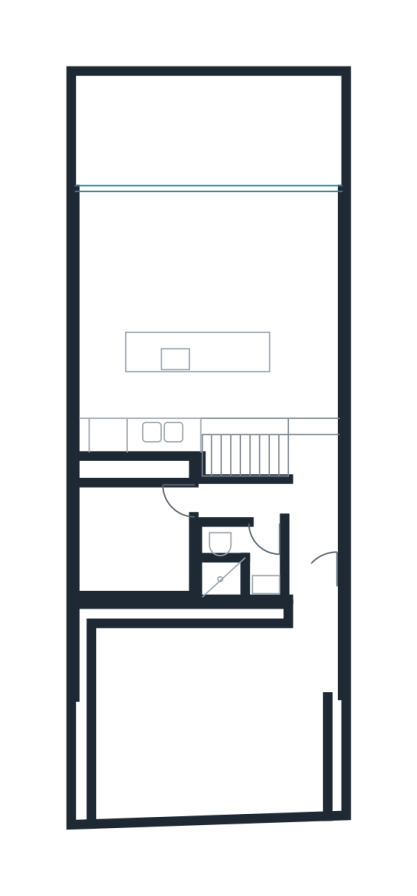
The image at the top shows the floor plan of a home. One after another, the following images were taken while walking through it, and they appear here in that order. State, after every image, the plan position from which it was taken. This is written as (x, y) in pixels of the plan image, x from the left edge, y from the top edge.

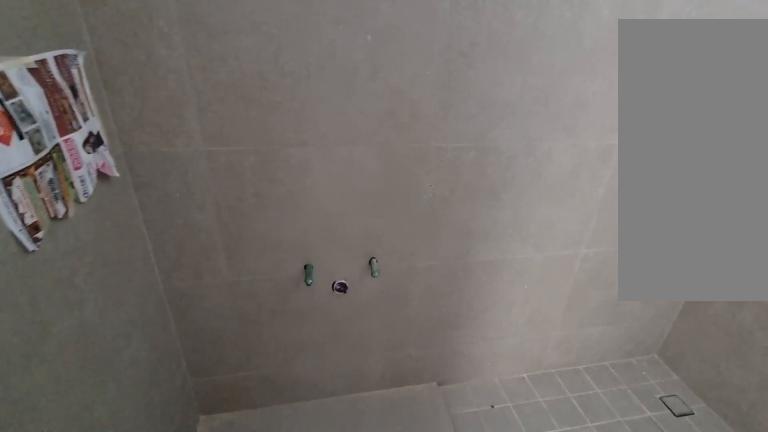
(268, 546)
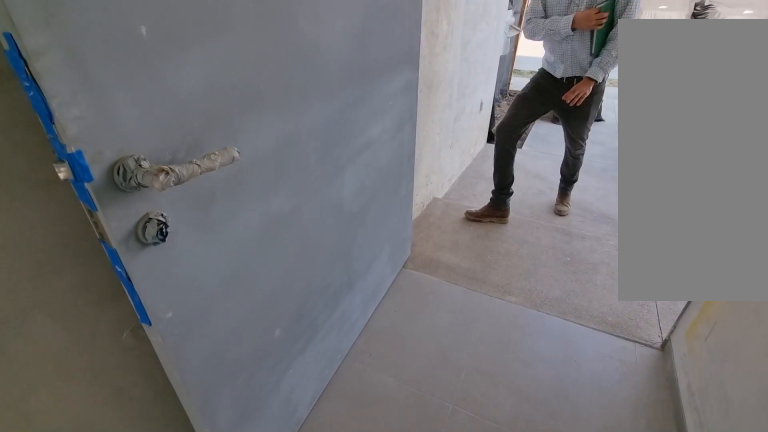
(323, 561)
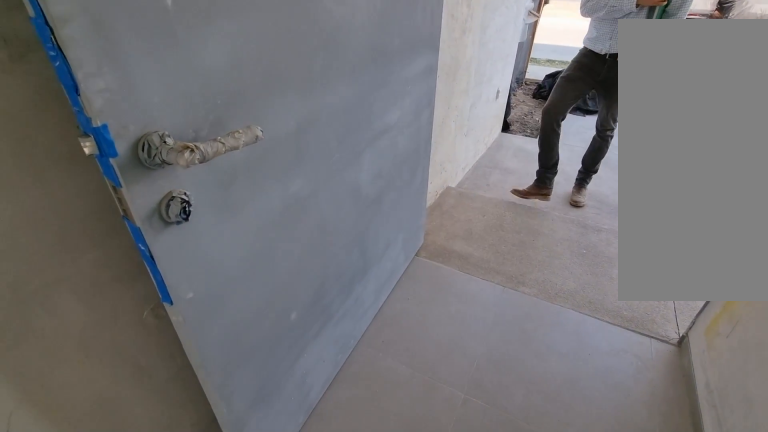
(323, 561)
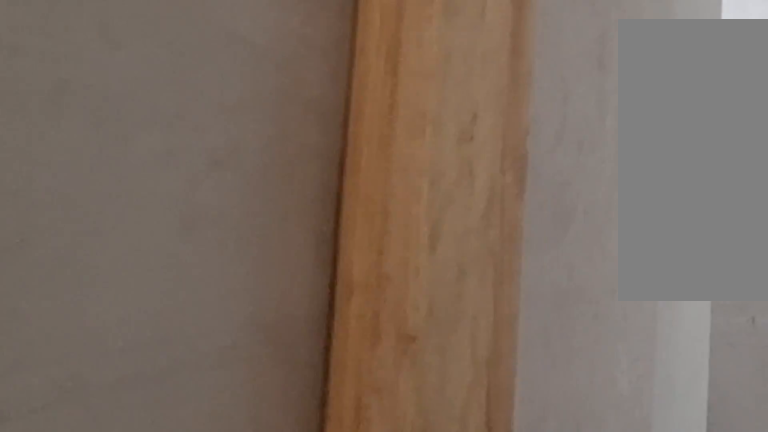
(209, 498)
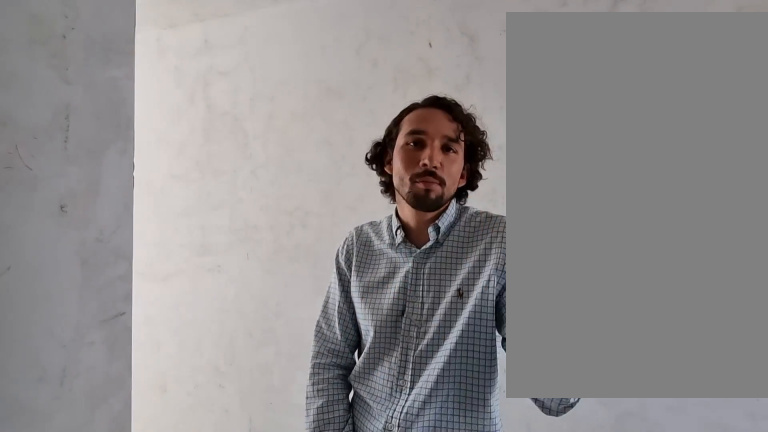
(208, 497)
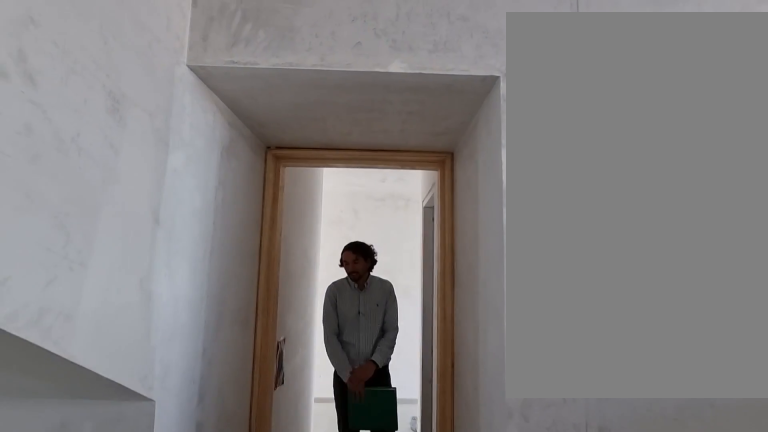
(204, 500)
